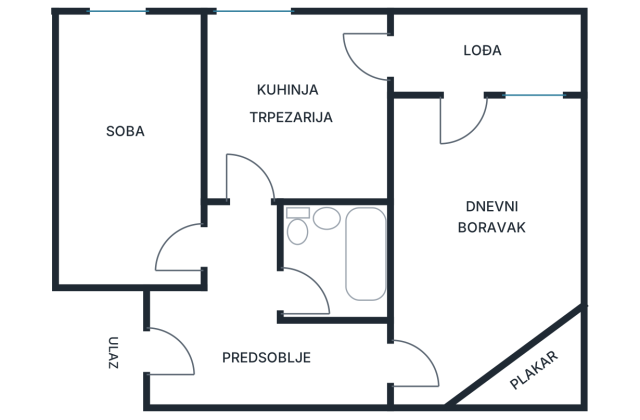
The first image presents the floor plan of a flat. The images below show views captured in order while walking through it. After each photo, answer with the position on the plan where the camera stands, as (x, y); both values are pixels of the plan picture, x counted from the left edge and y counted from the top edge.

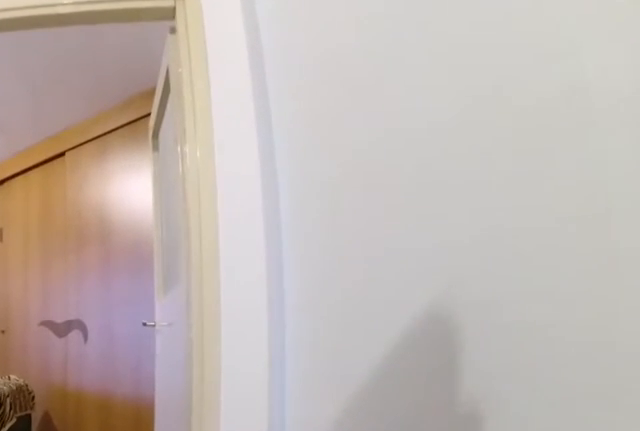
(268, 360)
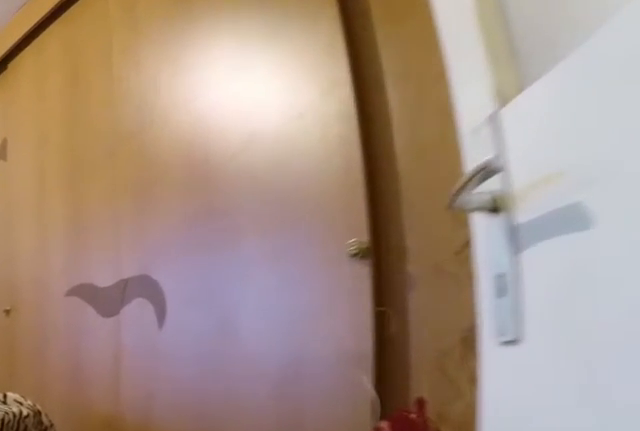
(387, 361)
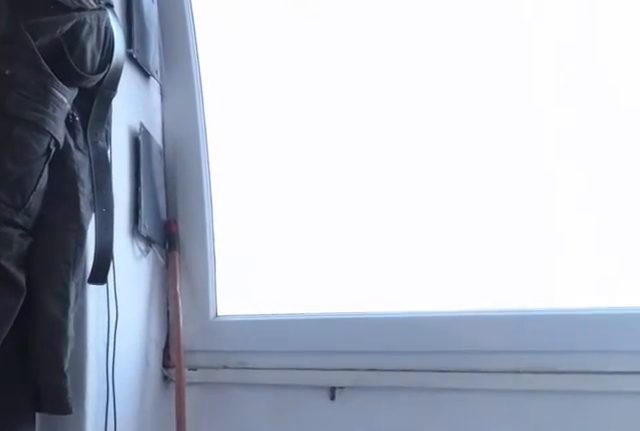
(459, 110)
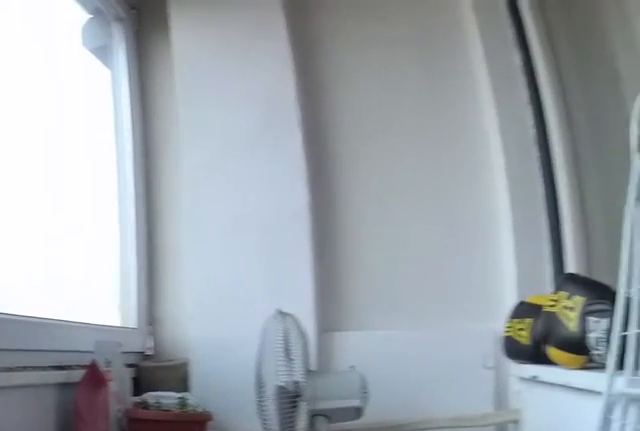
(450, 65)
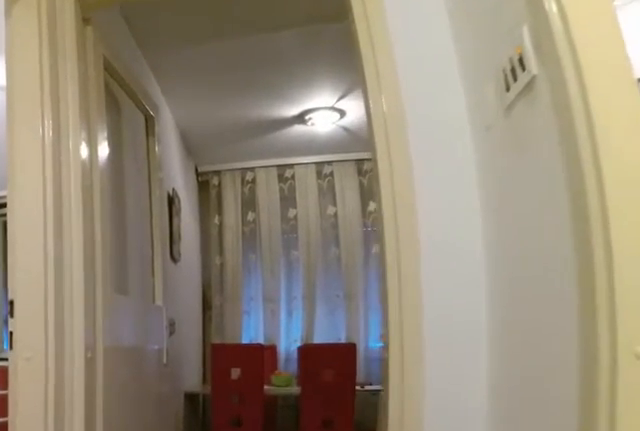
(243, 290)
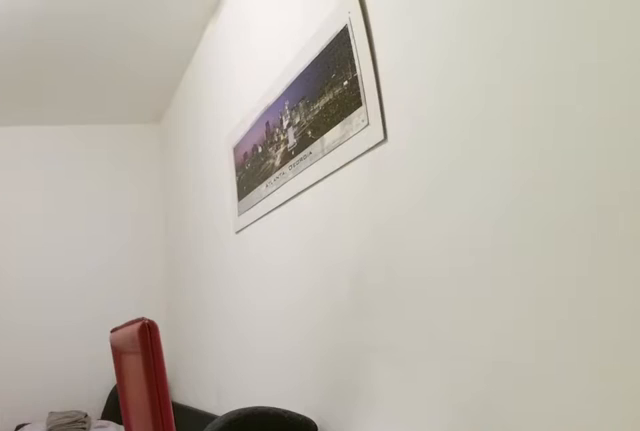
(115, 42)
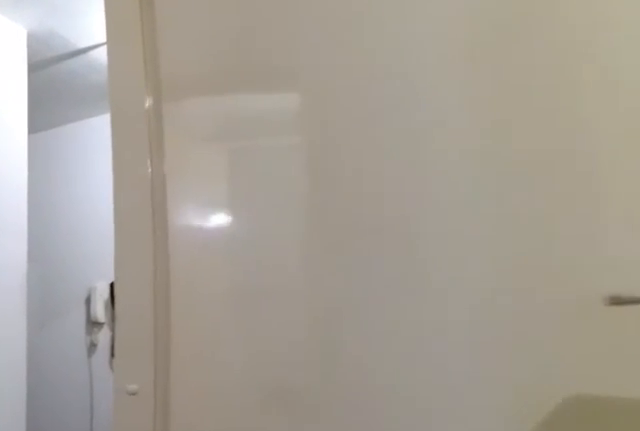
(181, 226)
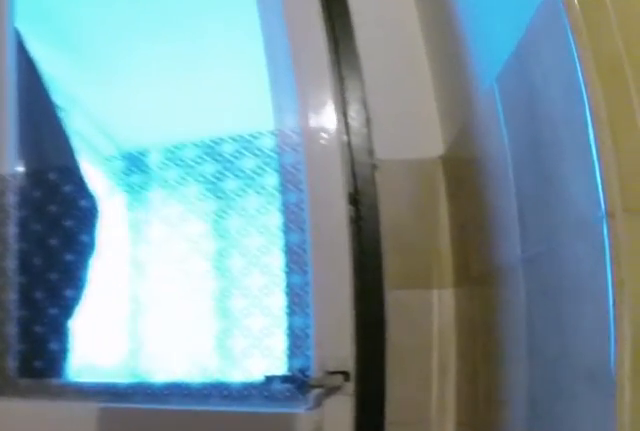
(333, 94)
